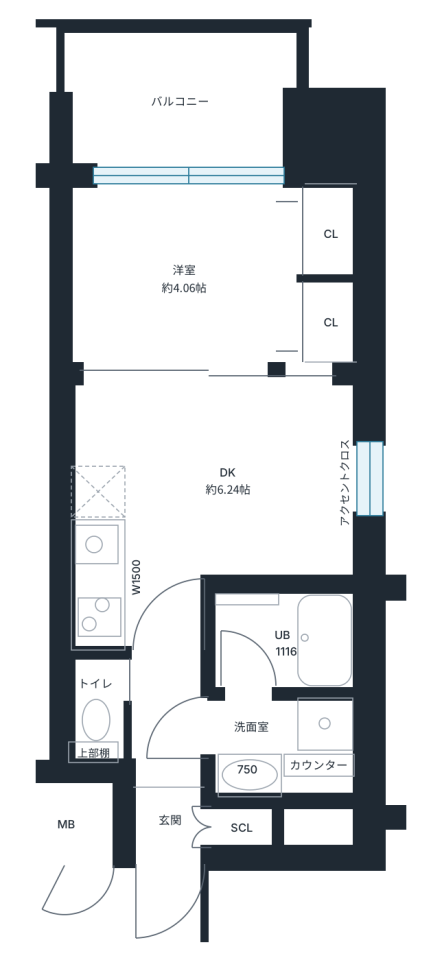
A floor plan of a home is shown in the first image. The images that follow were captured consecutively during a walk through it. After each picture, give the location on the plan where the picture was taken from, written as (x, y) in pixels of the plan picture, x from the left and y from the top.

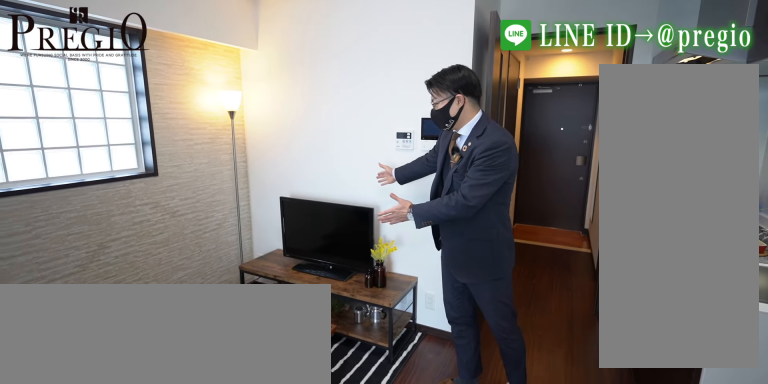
(226, 486)
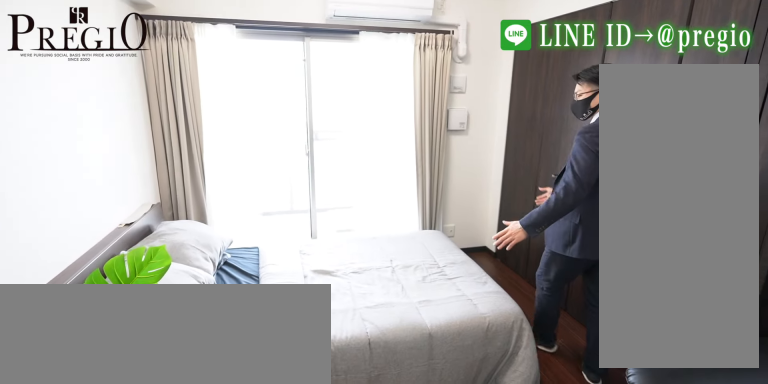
(180, 288)
